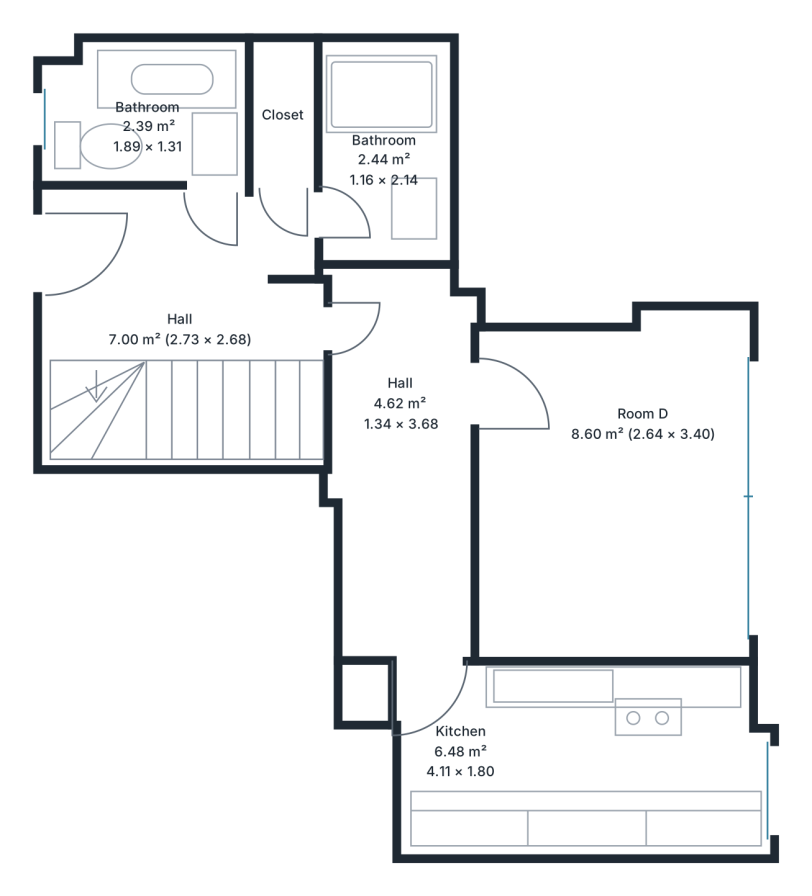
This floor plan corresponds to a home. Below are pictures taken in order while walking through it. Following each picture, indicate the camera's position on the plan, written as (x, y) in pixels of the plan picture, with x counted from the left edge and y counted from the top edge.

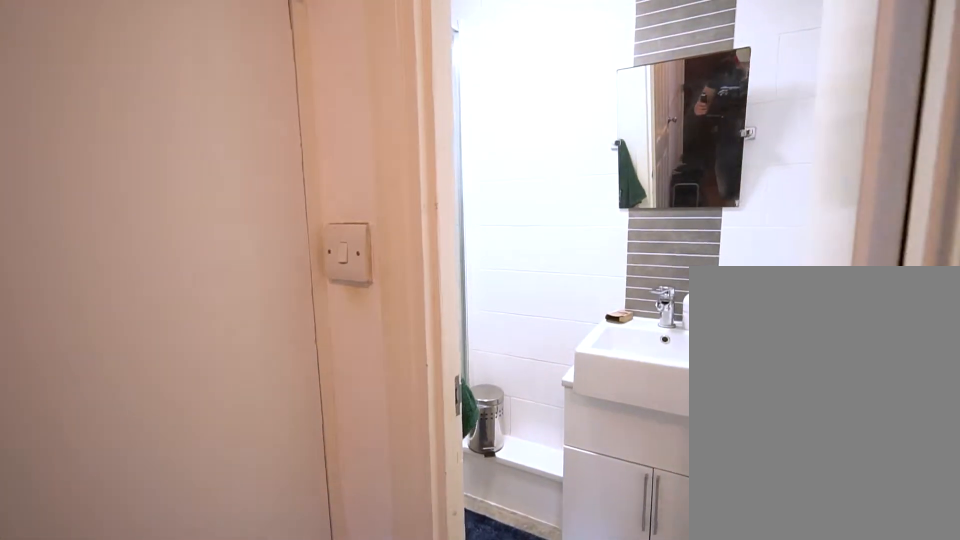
(245, 232)
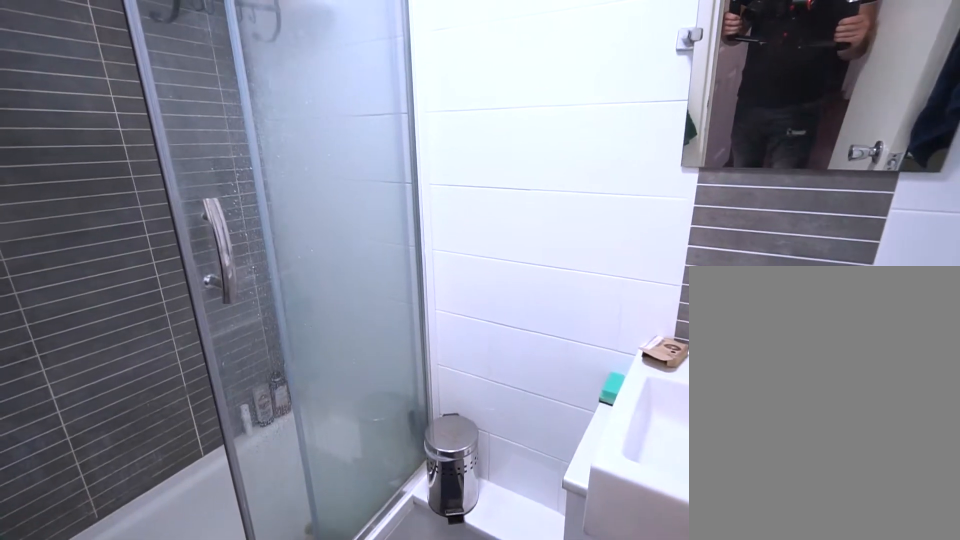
(355, 205)
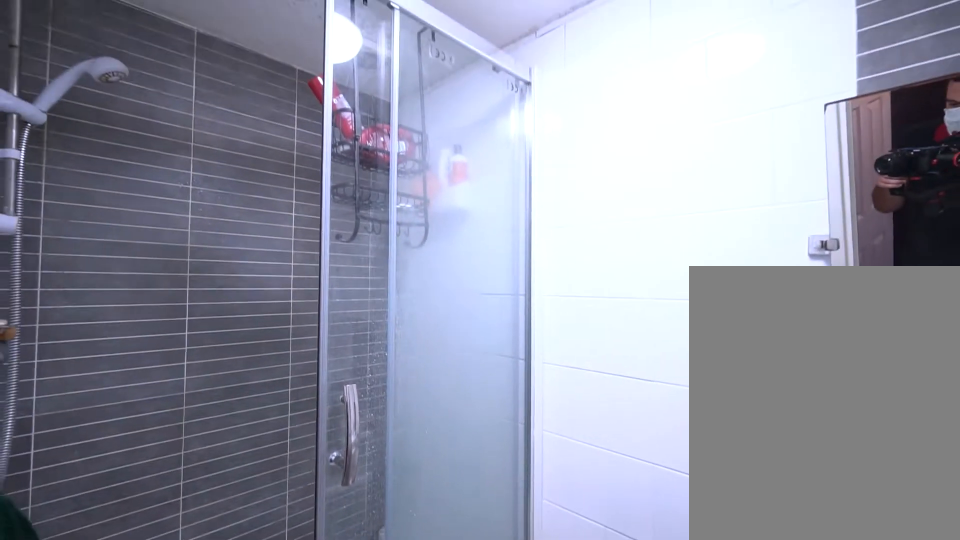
(355, 205)
